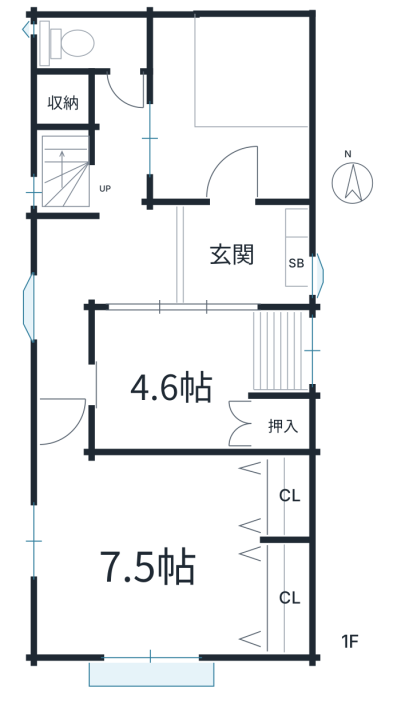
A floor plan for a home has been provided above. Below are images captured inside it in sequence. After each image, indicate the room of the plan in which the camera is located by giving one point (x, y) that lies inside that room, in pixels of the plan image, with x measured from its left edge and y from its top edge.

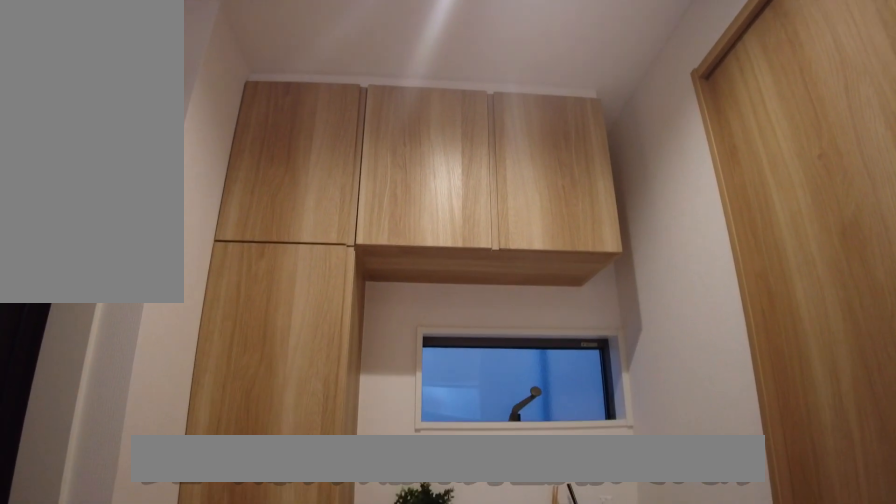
(220, 253)
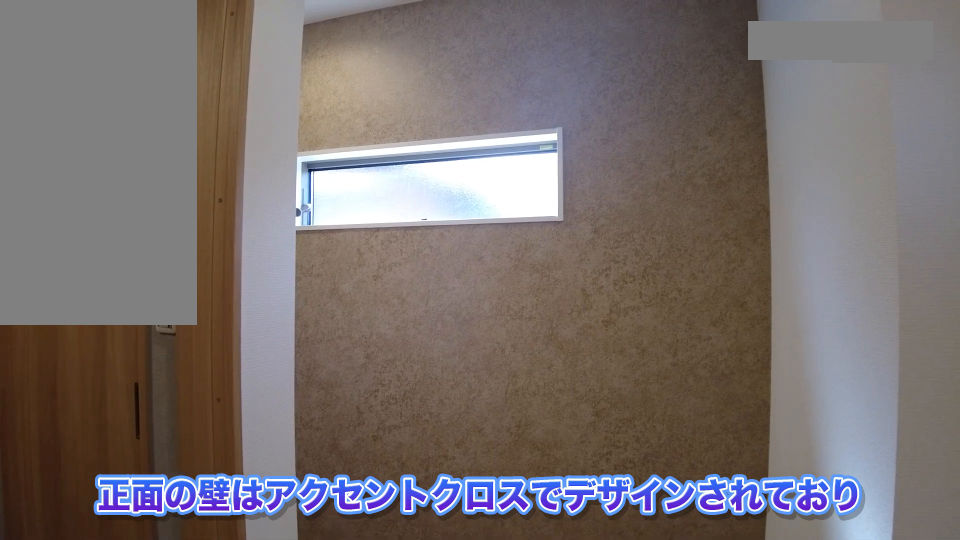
(91, 260)
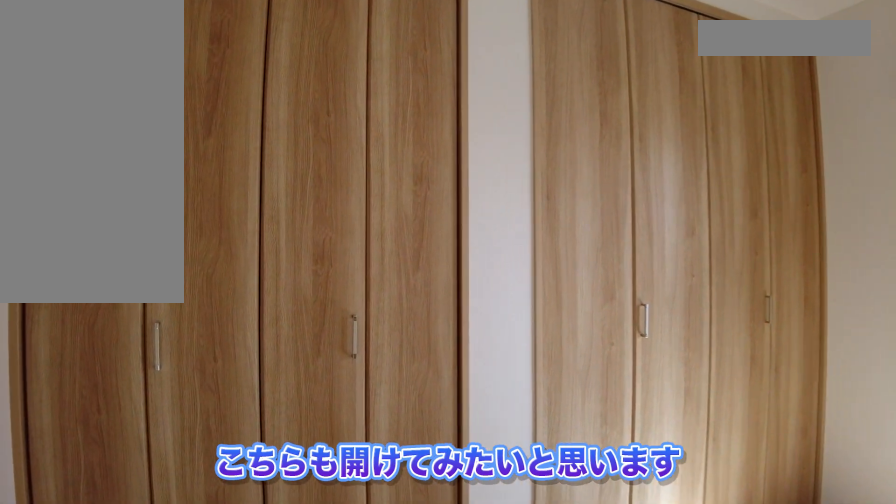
(160, 547)
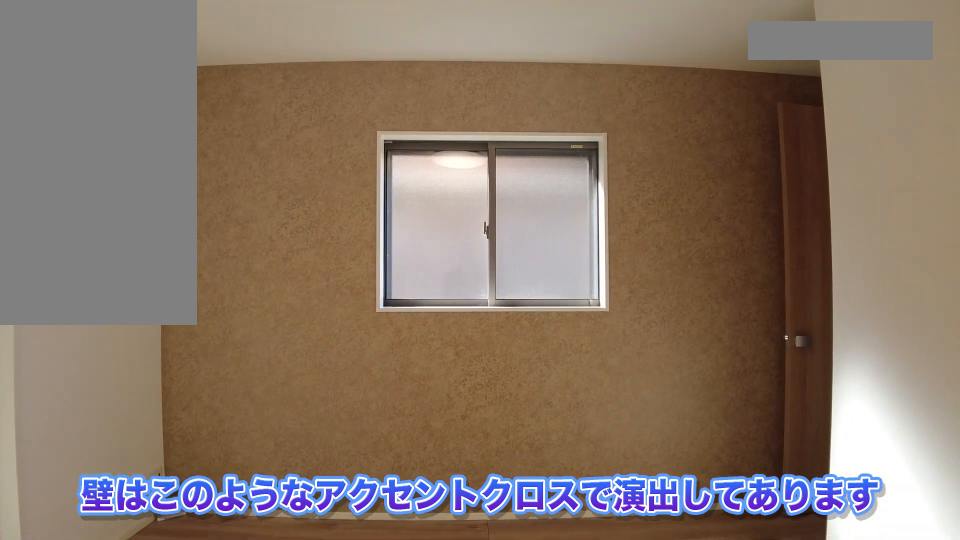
(161, 552)
